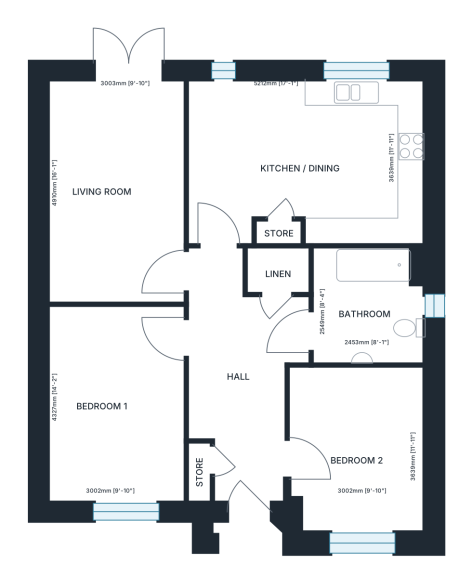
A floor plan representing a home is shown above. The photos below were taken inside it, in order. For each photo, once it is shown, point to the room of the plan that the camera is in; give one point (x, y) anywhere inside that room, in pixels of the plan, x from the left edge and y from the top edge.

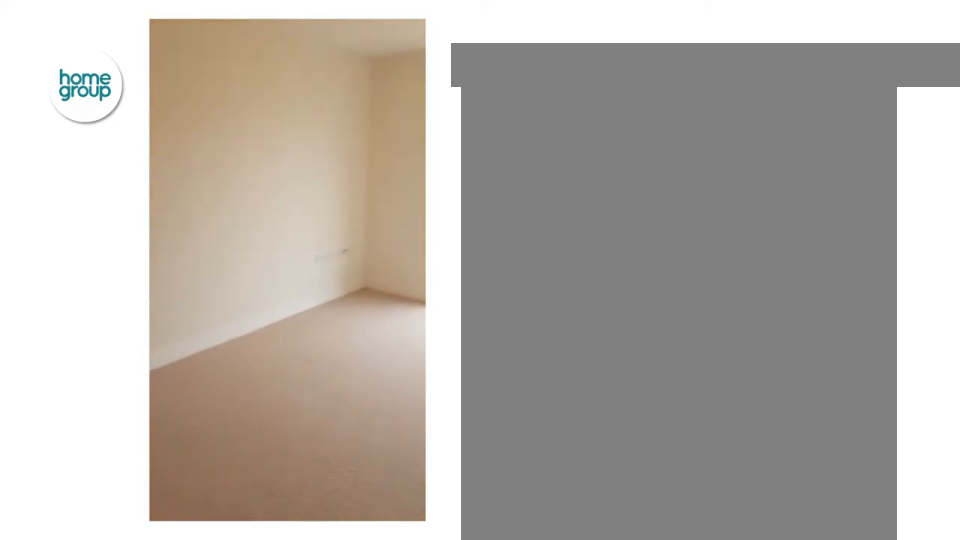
(116, 190)
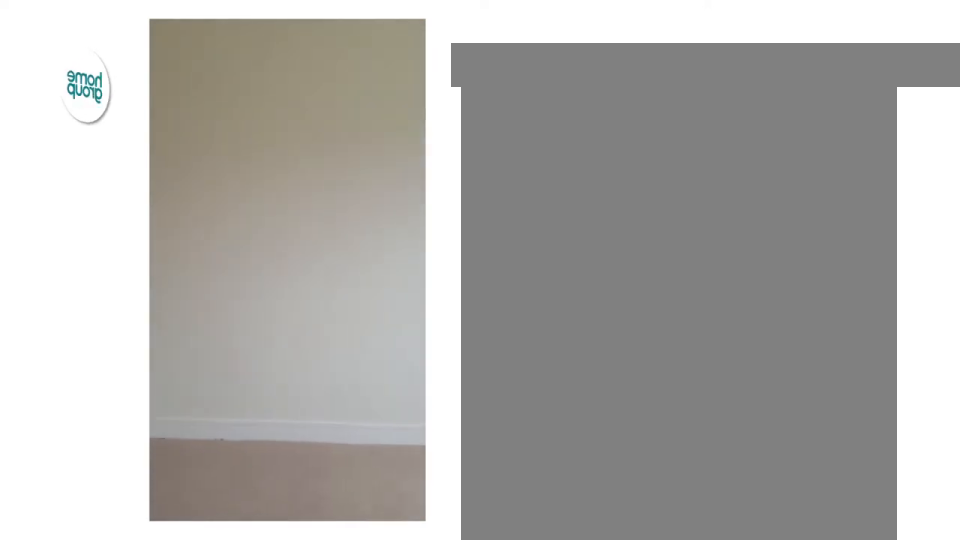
(359, 449)
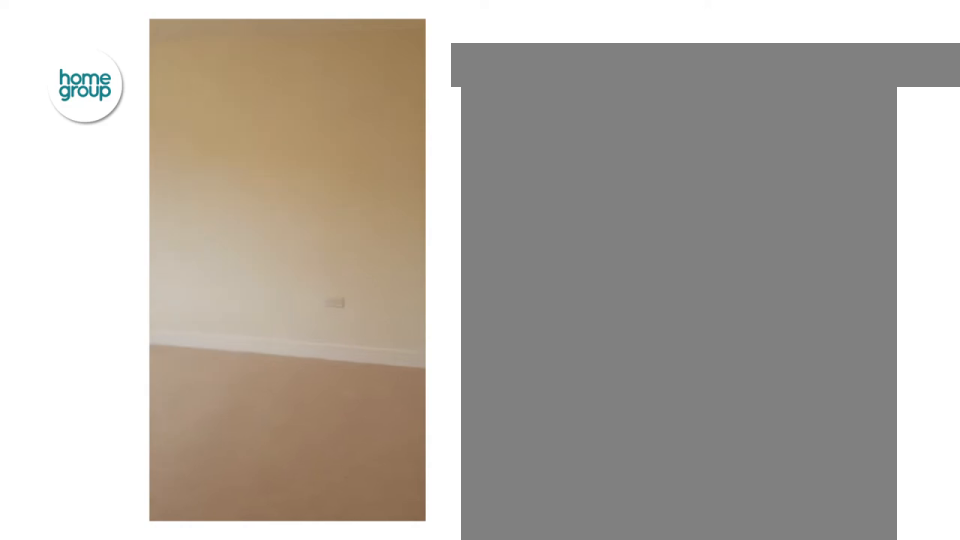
(116, 403)
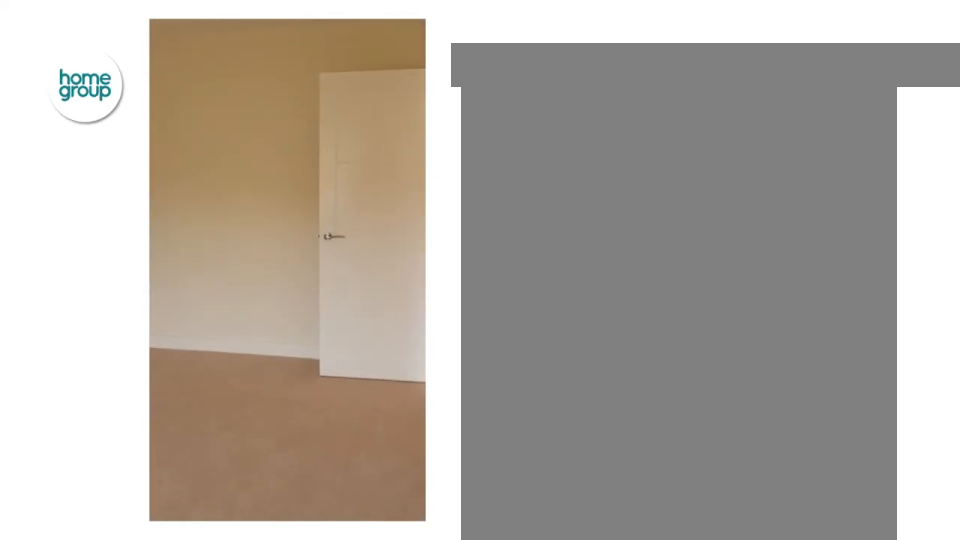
(116, 403)
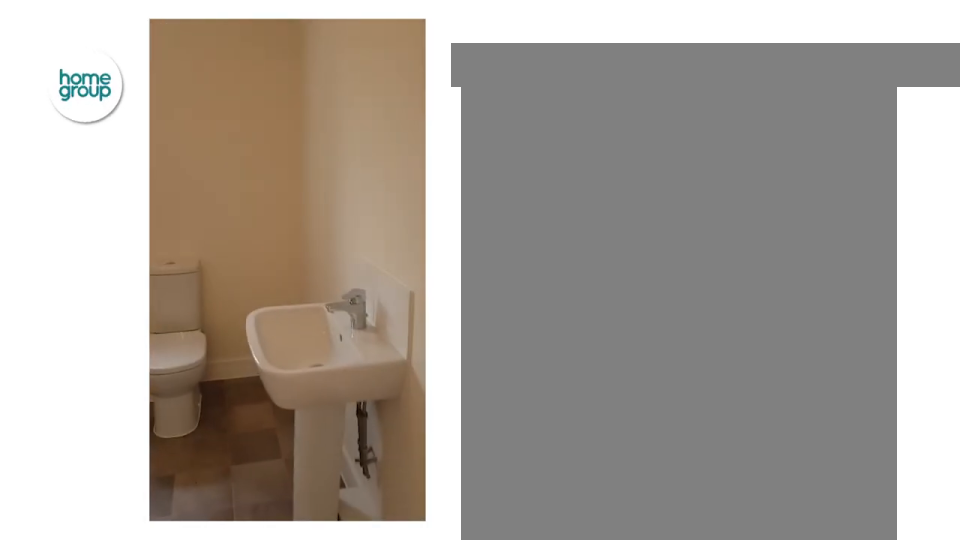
(367, 306)
